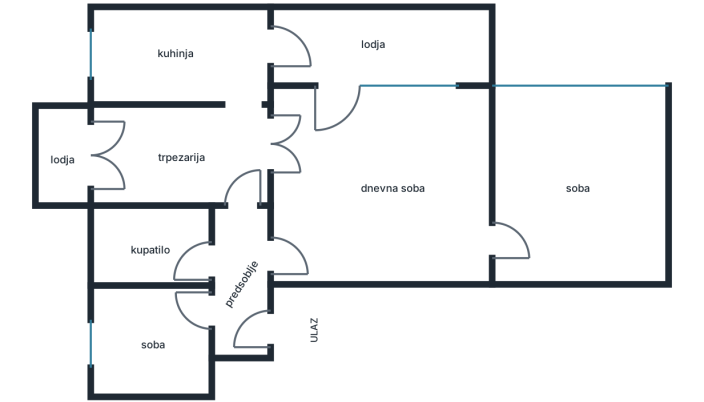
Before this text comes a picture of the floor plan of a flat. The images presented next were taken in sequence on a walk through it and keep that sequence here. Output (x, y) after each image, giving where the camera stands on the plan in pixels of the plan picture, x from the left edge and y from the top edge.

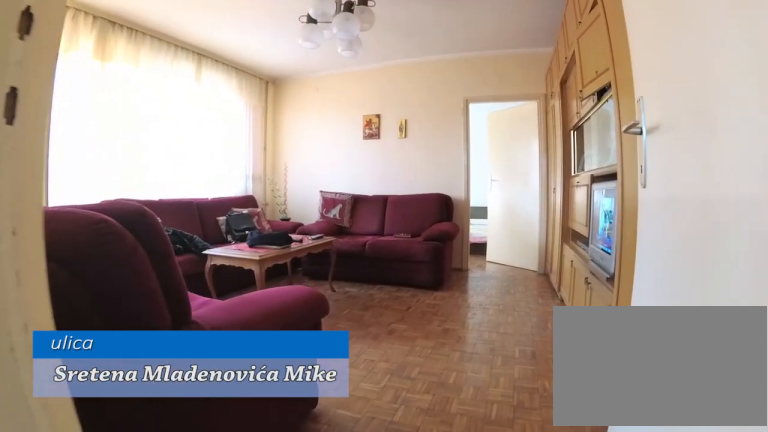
(272, 259)
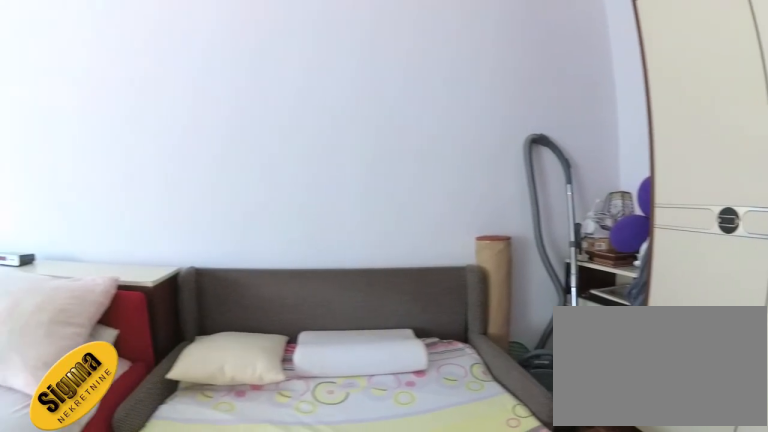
(580, 254)
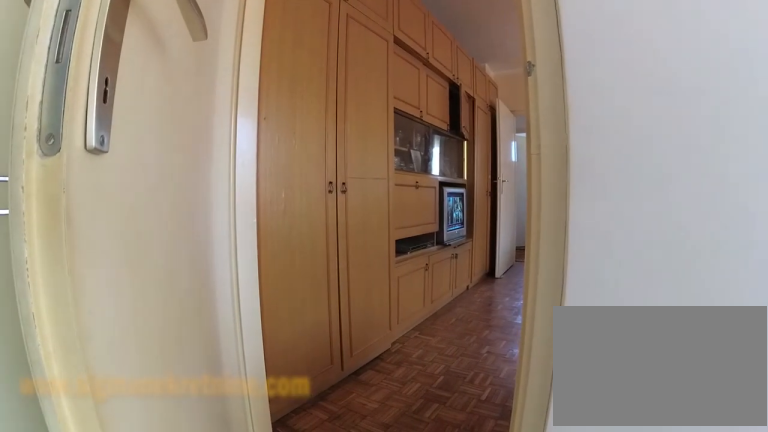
(559, 246)
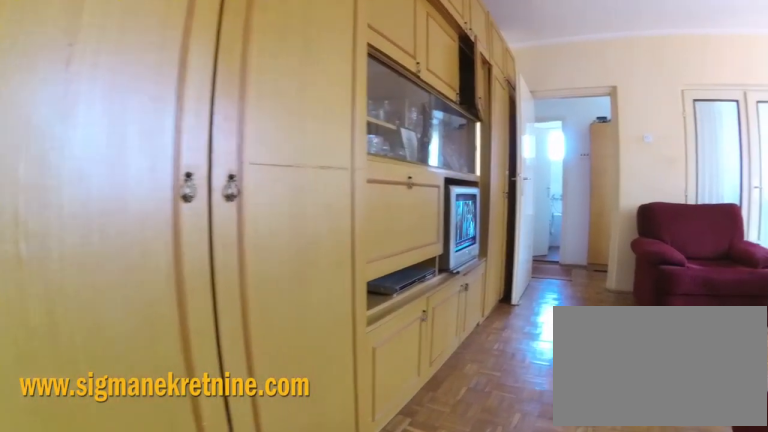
(512, 246)
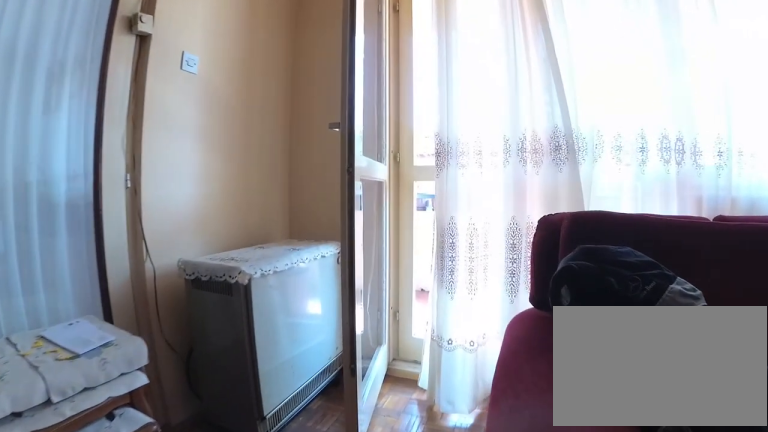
(316, 187)
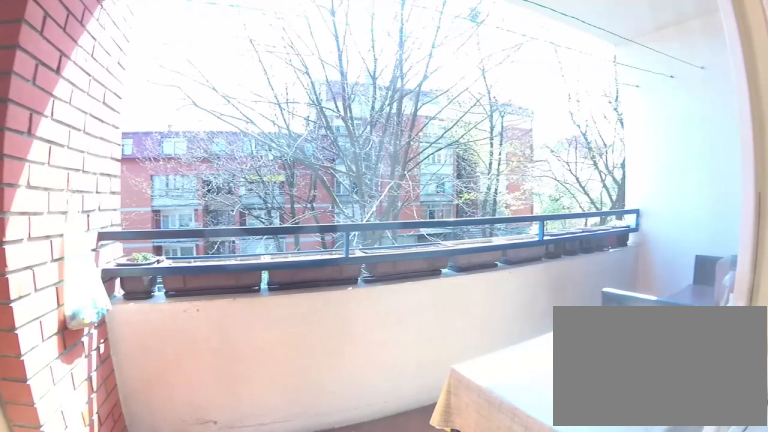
(301, 114)
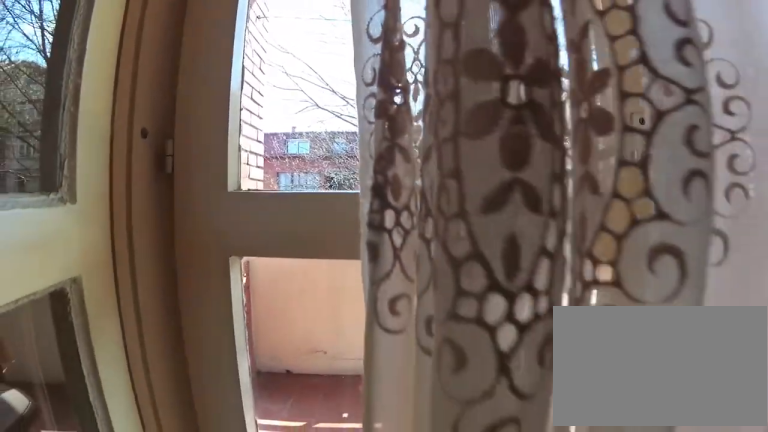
(309, 148)
